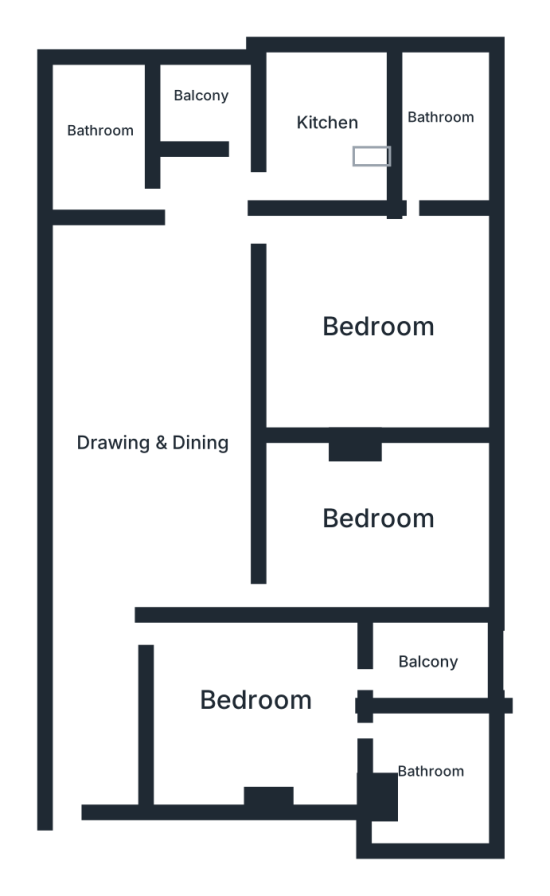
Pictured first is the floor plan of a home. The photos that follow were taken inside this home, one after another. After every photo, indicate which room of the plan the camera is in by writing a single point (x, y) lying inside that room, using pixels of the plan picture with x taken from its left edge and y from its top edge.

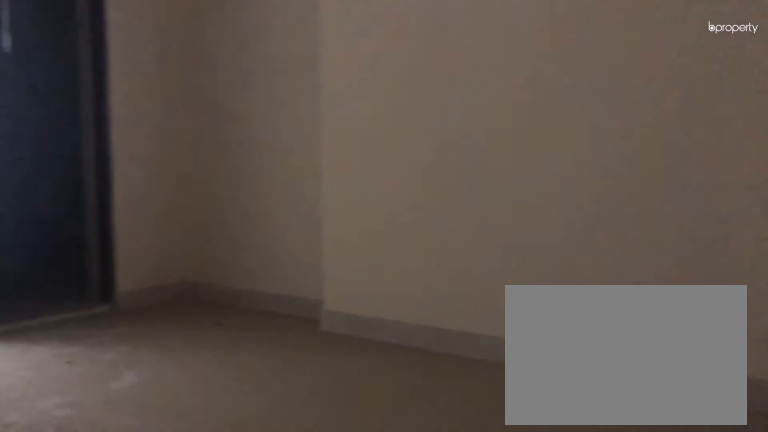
(255, 703)
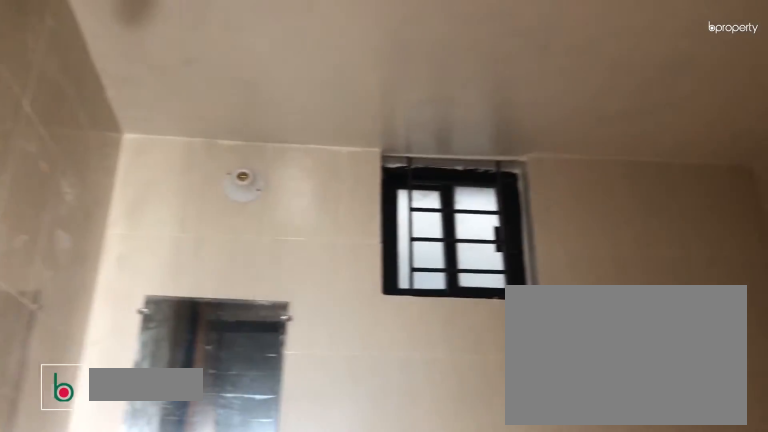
(433, 775)
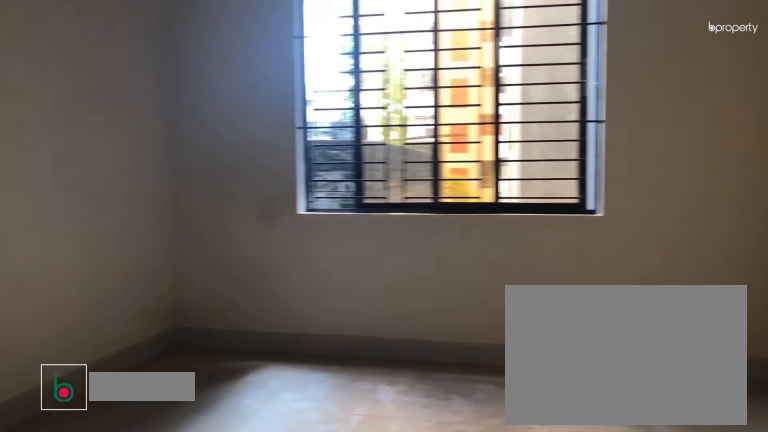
(380, 516)
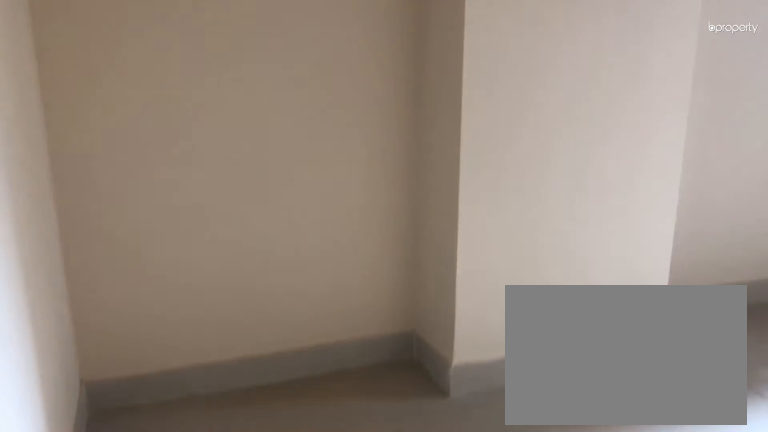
(380, 517)
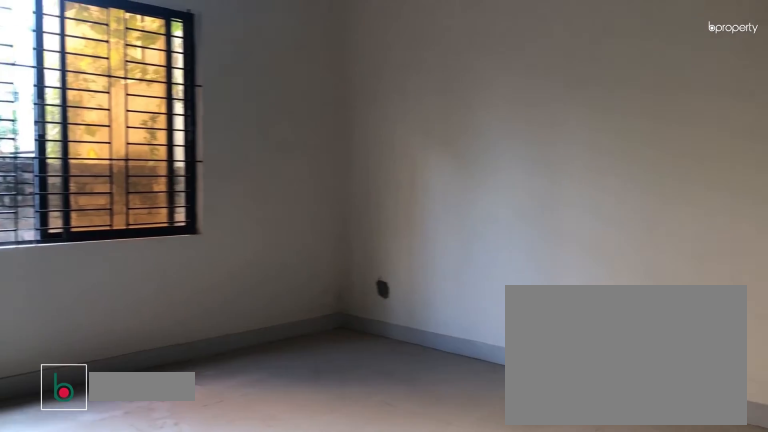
(383, 322)
